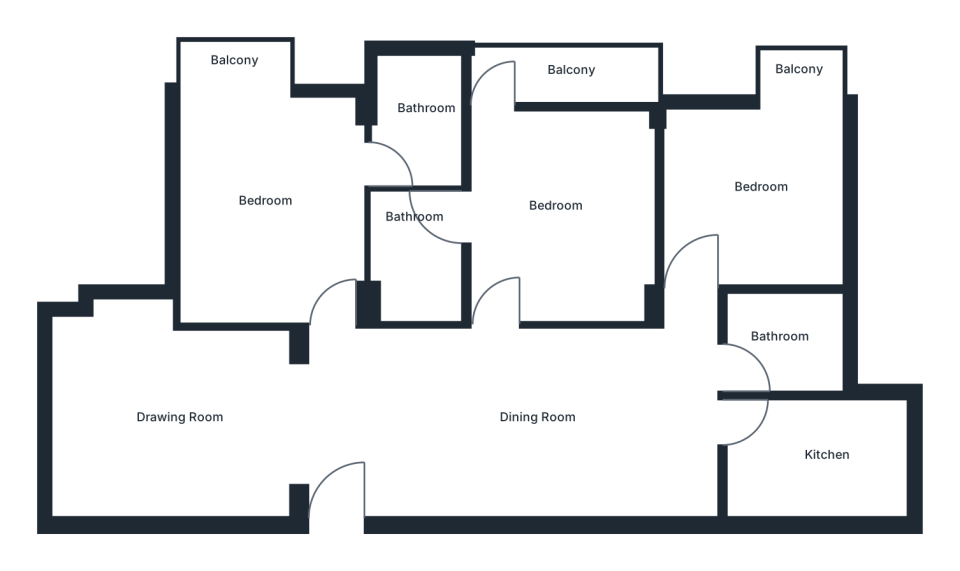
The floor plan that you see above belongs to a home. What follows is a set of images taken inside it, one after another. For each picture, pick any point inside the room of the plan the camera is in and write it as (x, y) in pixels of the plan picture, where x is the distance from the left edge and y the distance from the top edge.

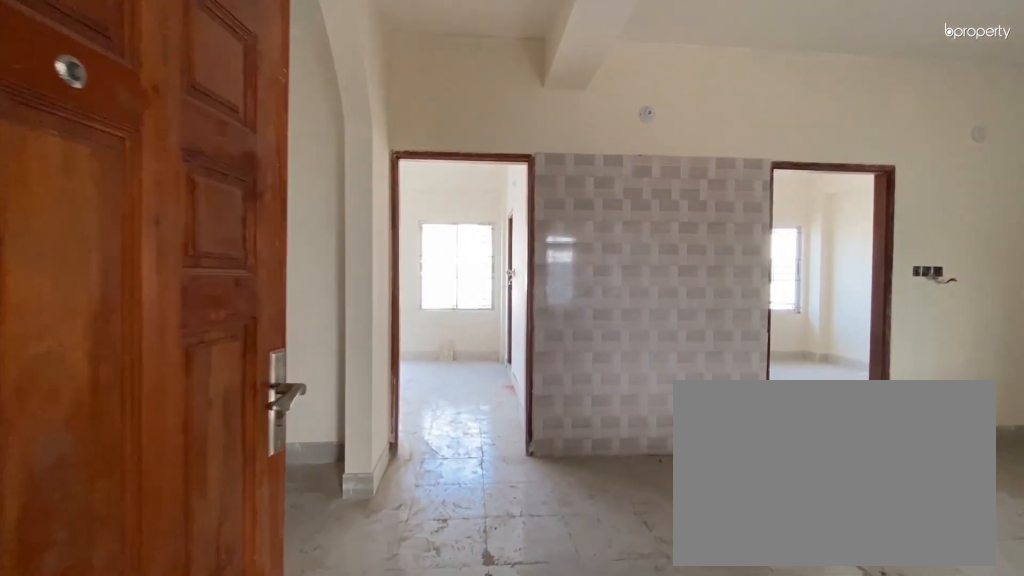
(366, 436)
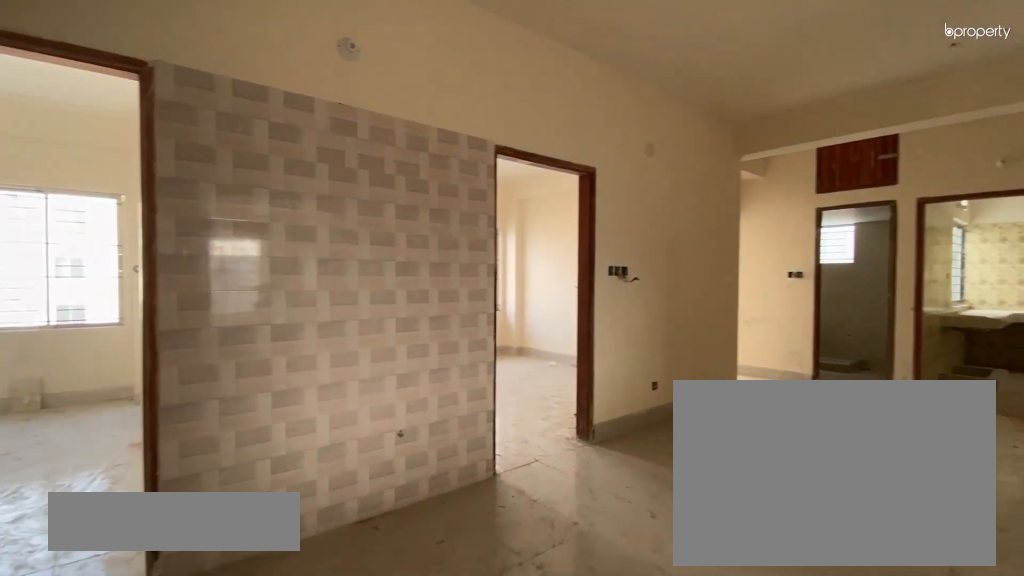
(366, 436)
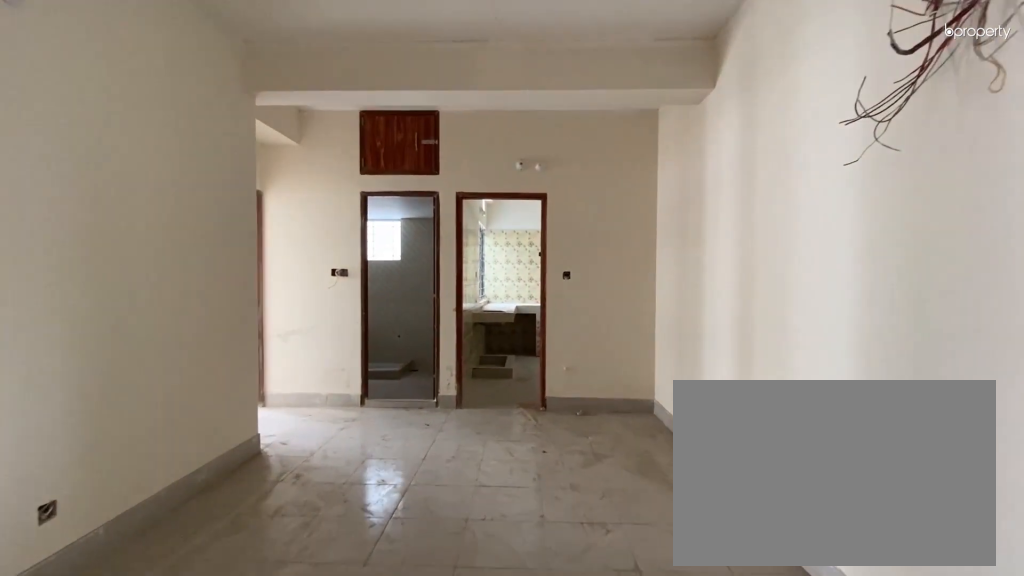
(567, 433)
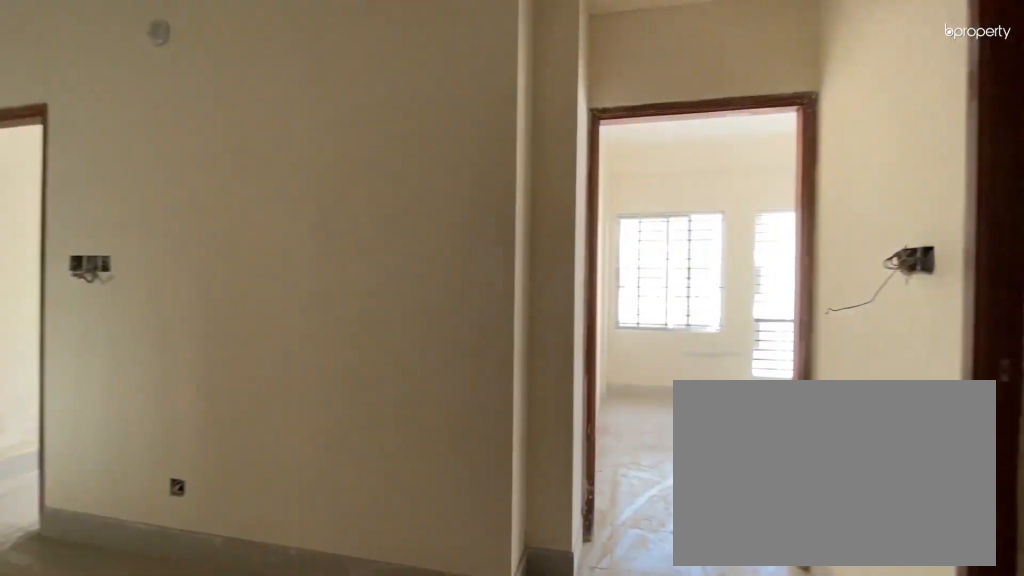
(567, 433)
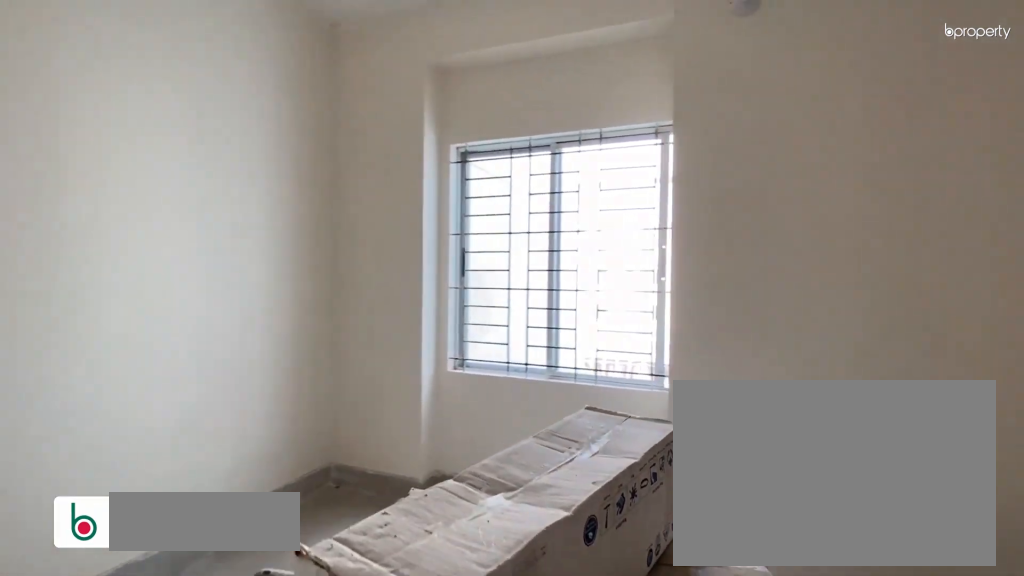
(178, 426)
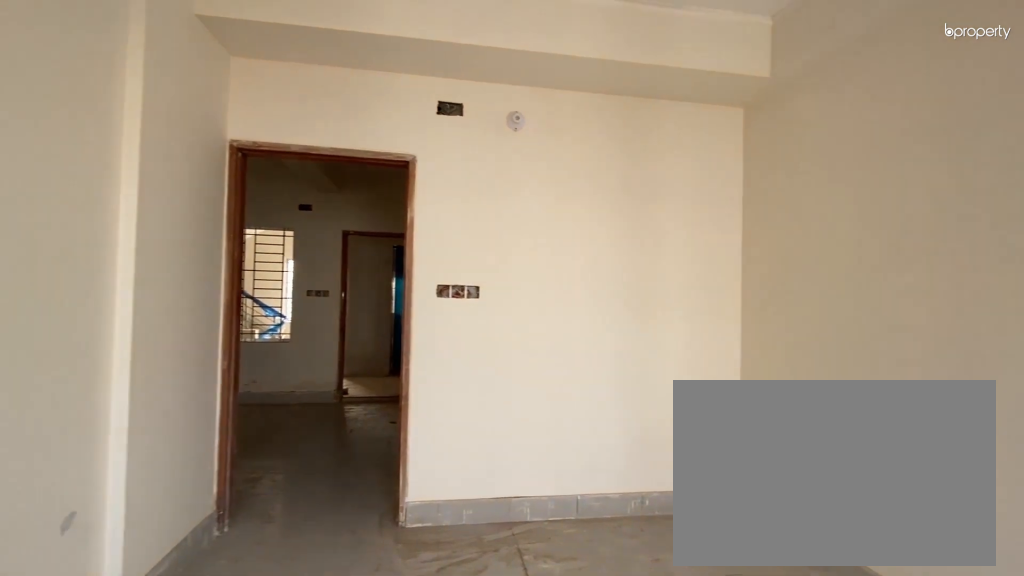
(263, 197)
